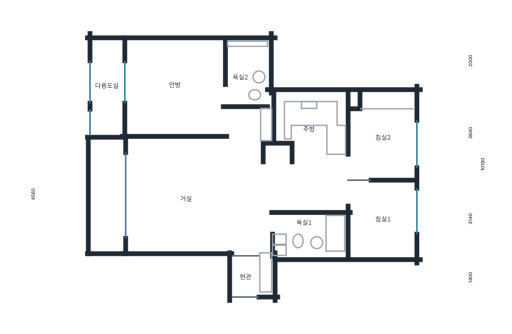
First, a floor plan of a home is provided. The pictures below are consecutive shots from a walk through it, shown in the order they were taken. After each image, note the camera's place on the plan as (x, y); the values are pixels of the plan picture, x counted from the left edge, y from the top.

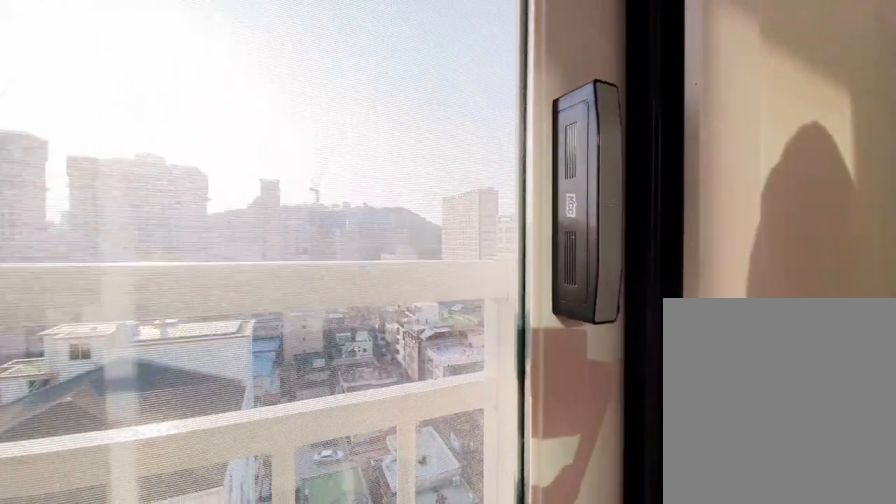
(121, 100)
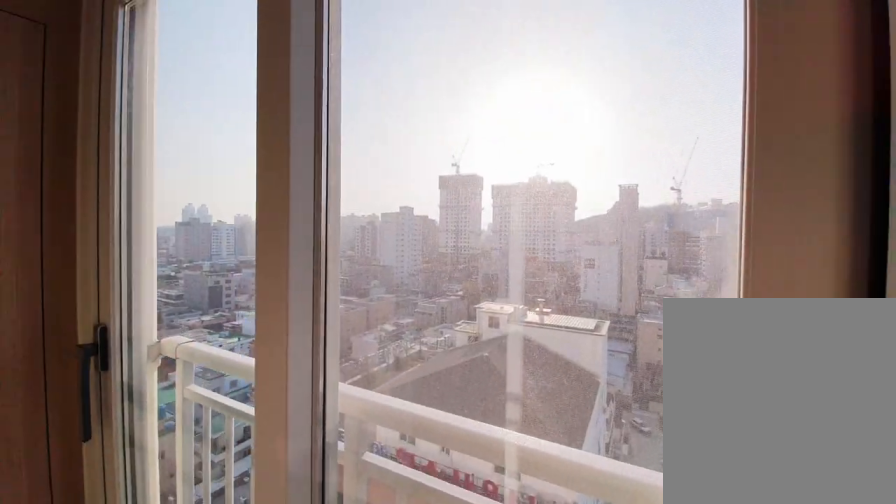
(120, 99)
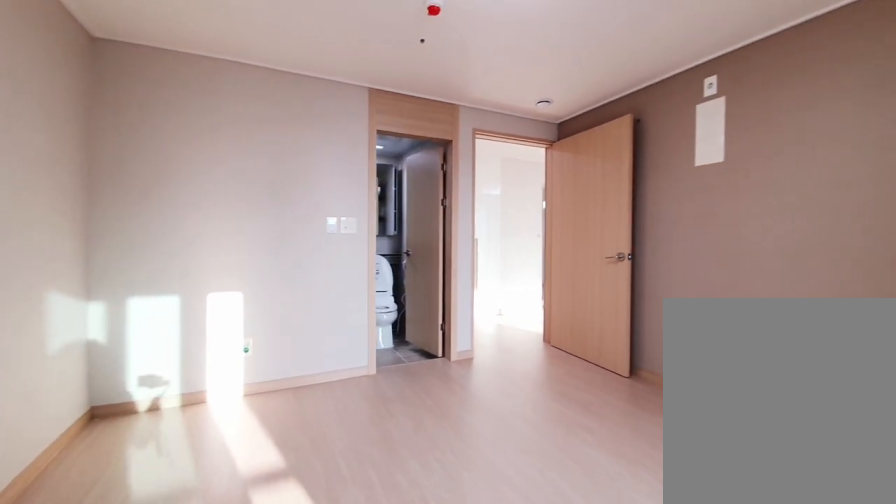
(167, 107)
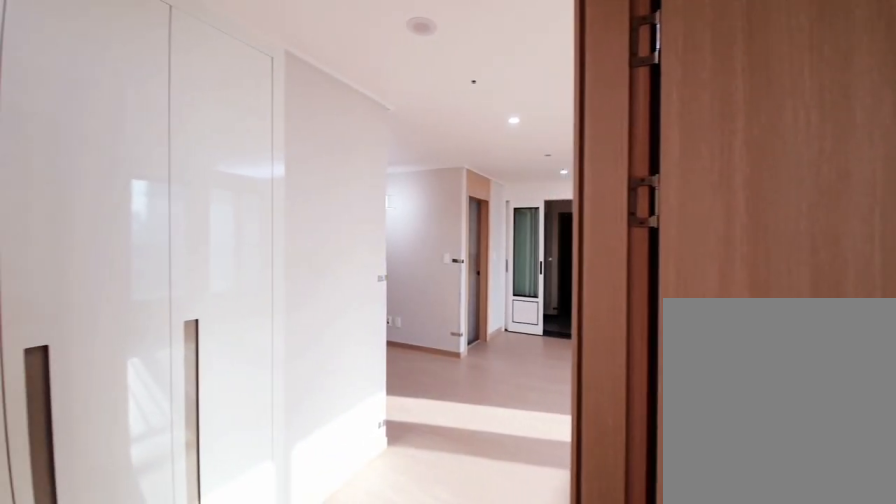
(242, 132)
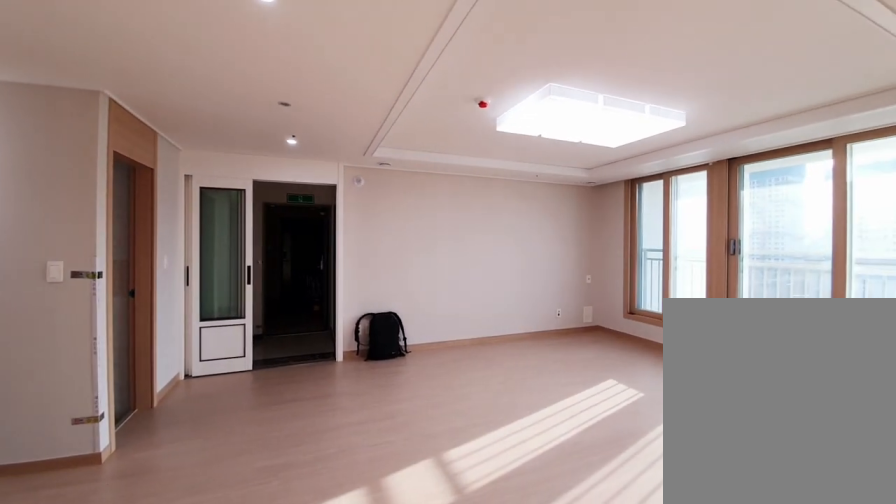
(241, 132)
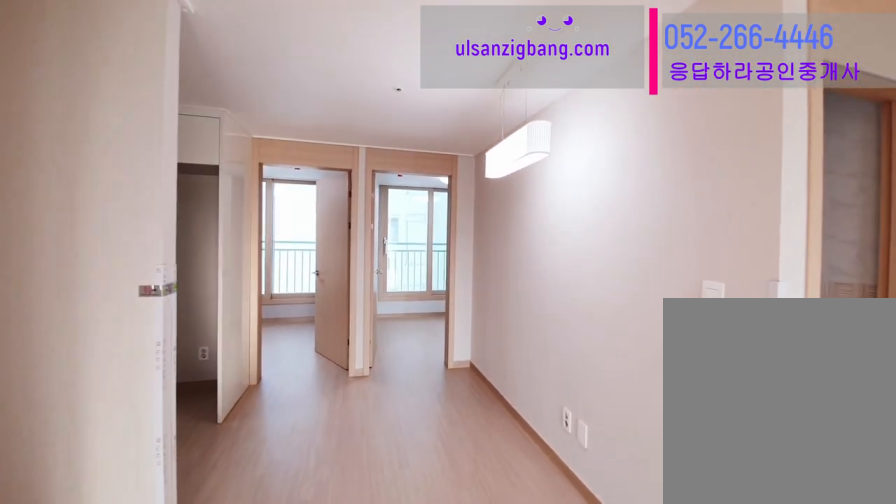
(249, 175)
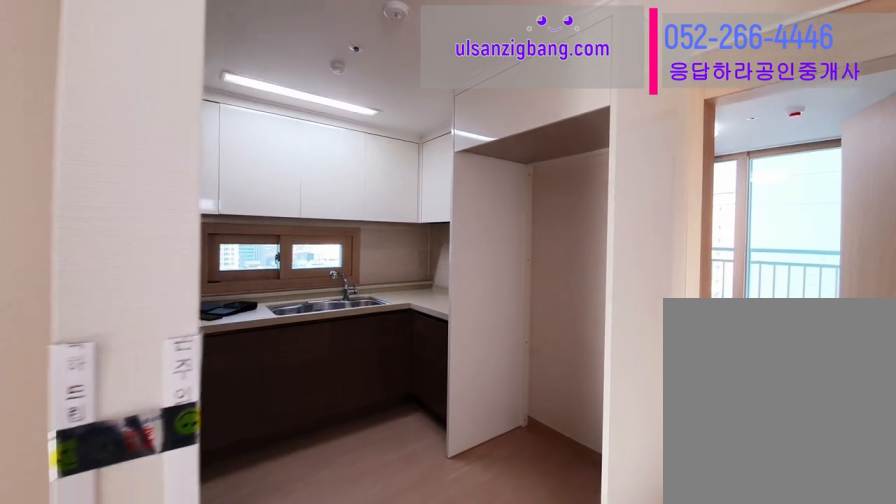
(313, 135)
